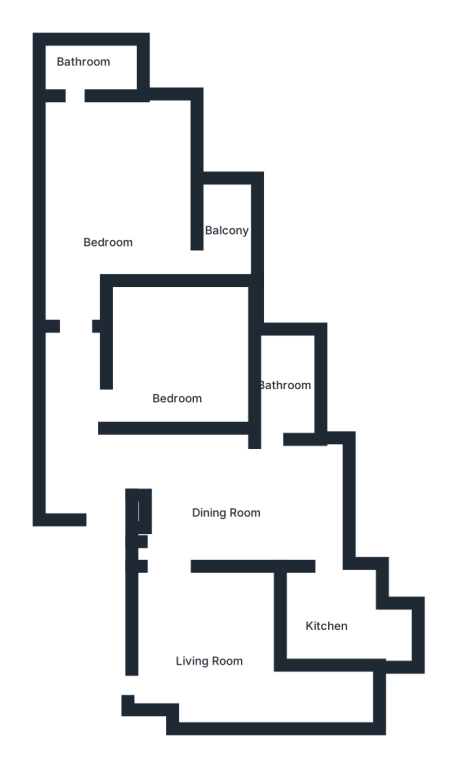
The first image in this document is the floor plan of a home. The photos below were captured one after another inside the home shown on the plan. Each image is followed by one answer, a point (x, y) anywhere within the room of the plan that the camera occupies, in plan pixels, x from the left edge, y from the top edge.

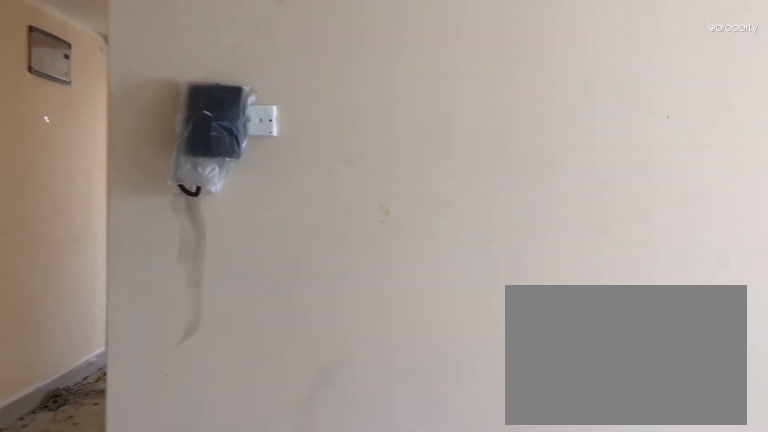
(94, 518)
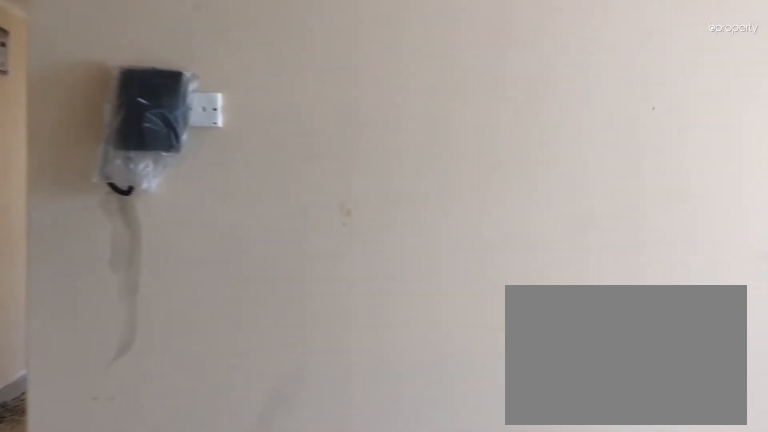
(94, 518)
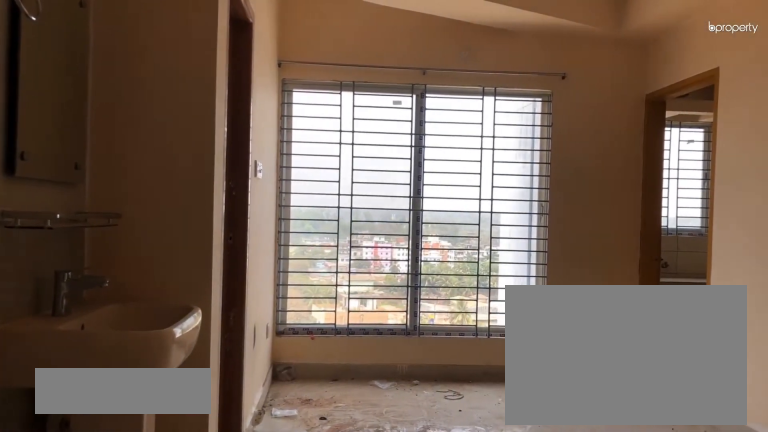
(225, 511)
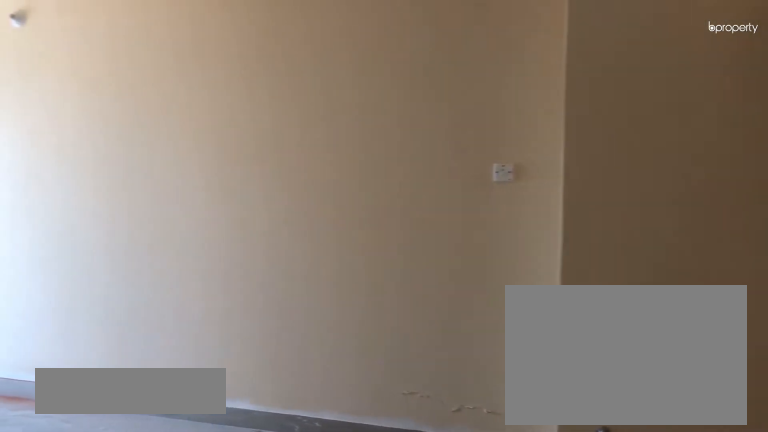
(205, 656)
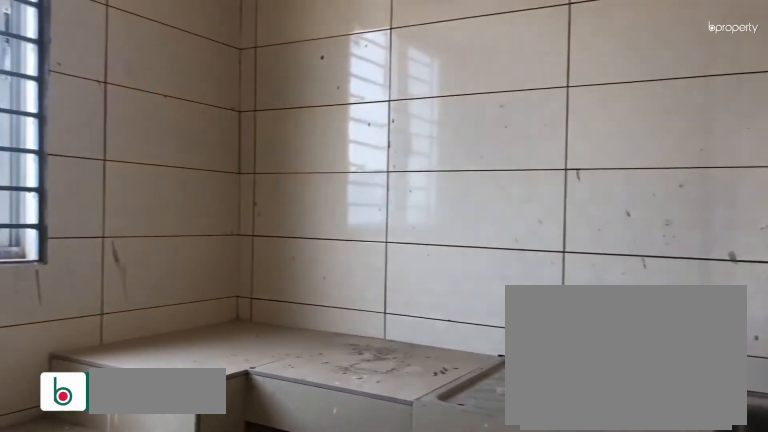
(334, 620)
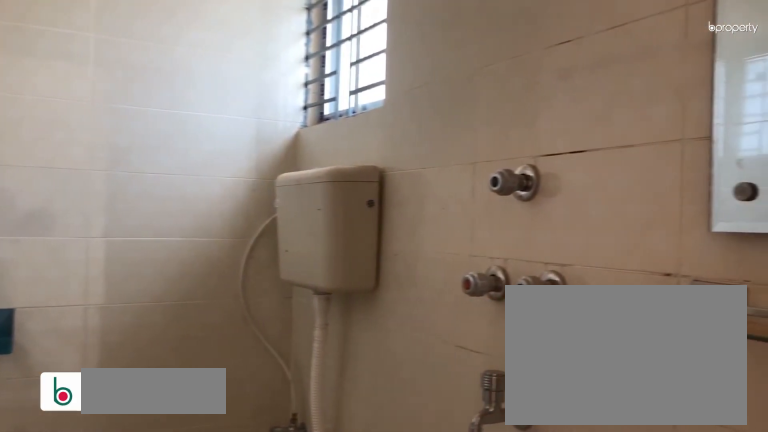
(293, 375)
